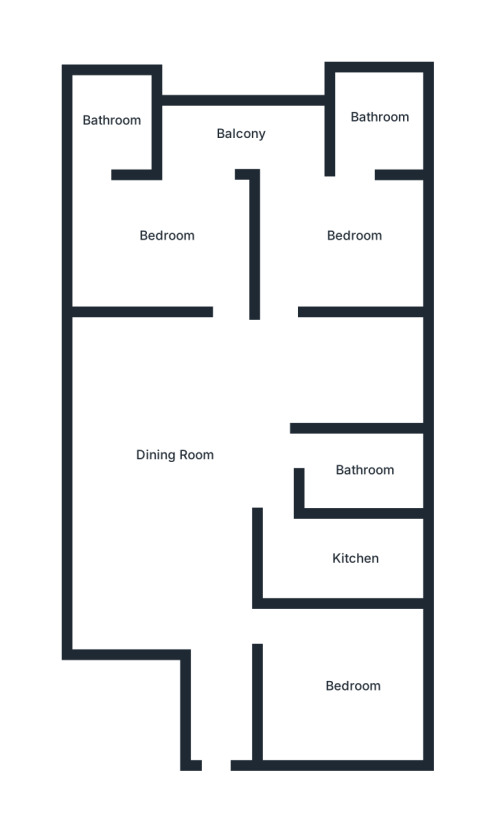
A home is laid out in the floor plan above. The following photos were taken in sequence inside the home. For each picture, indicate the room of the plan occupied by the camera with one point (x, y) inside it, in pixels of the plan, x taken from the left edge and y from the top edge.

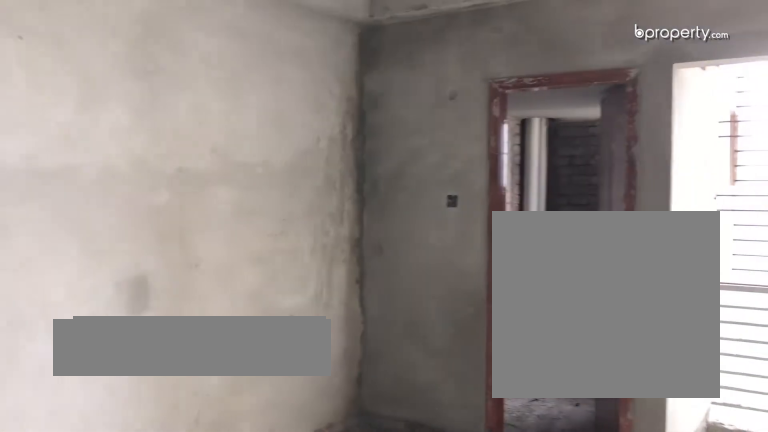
(168, 237)
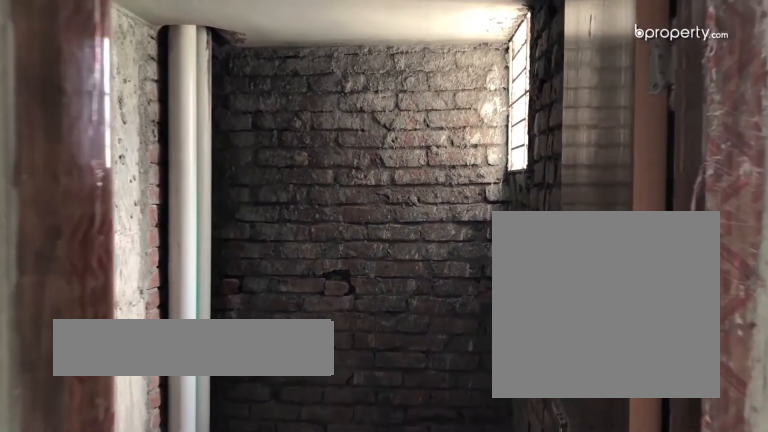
(117, 121)
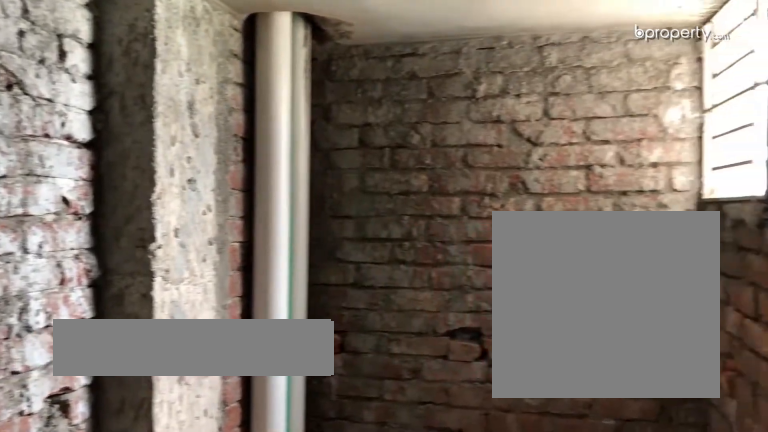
(120, 121)
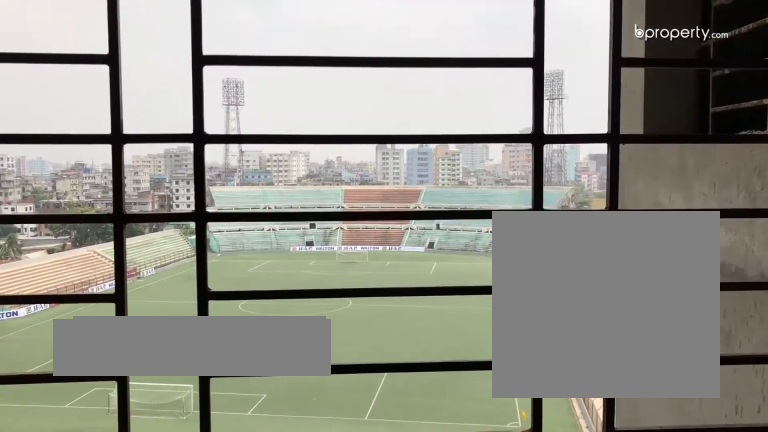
(293, 142)
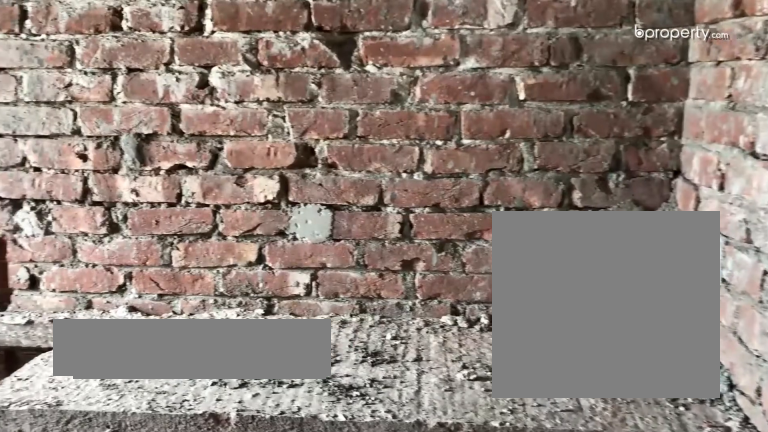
(358, 555)
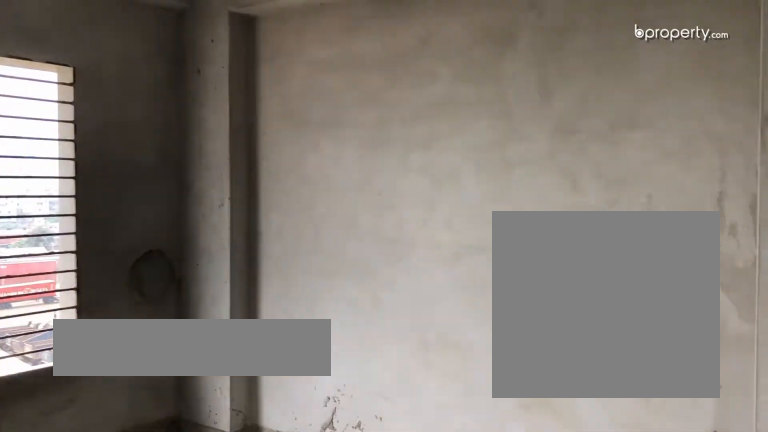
(356, 694)
